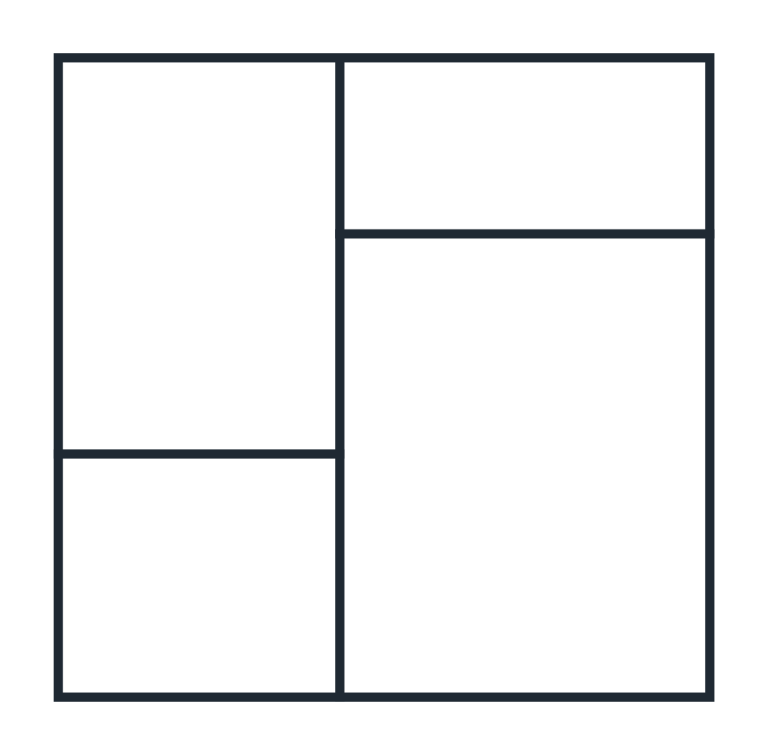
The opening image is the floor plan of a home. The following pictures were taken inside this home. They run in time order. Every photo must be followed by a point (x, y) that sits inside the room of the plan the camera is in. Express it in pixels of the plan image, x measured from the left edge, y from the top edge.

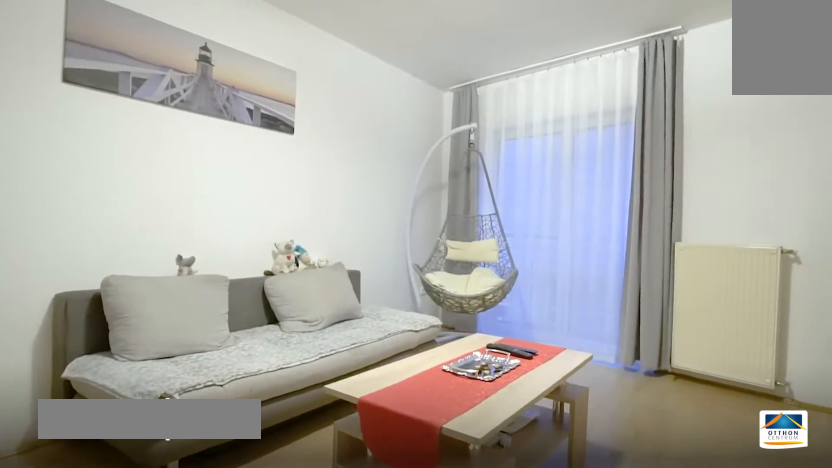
(230, 269)
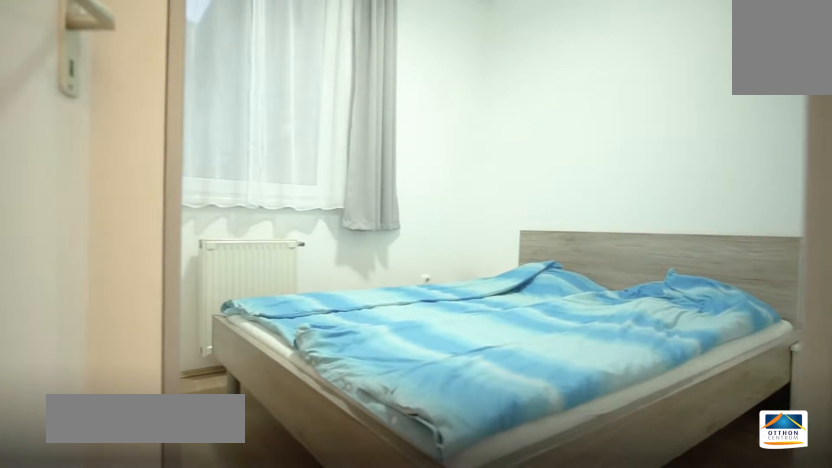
(526, 148)
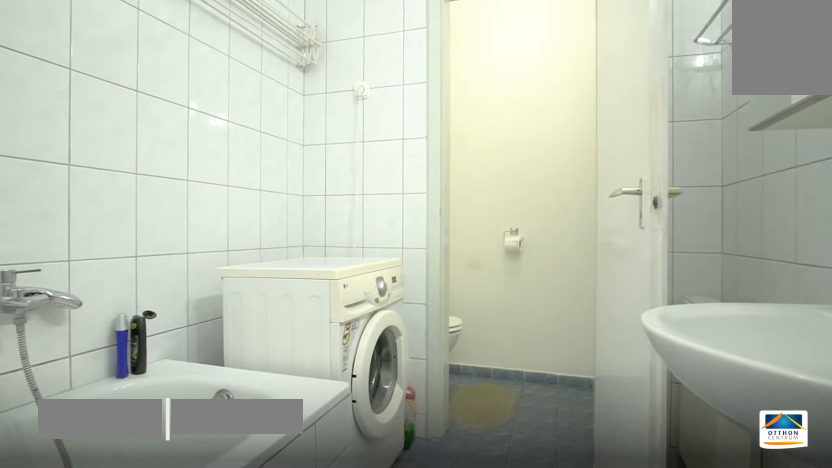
(204, 571)
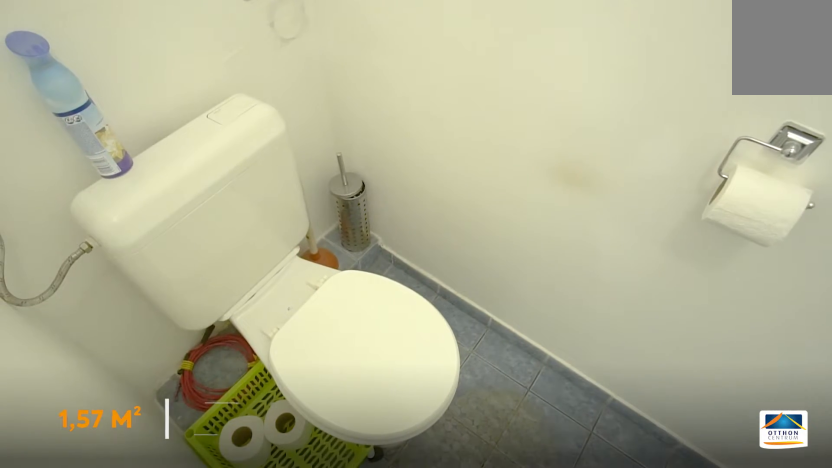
(203, 572)
